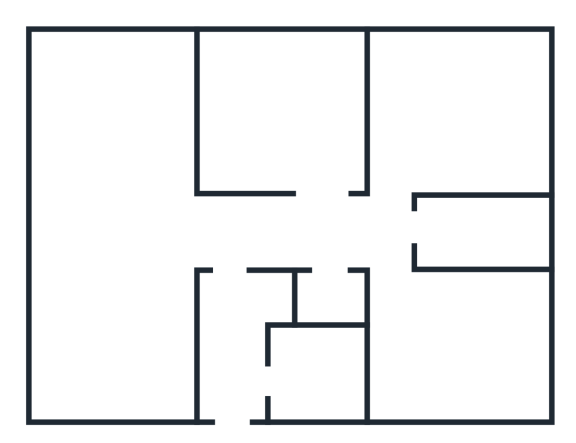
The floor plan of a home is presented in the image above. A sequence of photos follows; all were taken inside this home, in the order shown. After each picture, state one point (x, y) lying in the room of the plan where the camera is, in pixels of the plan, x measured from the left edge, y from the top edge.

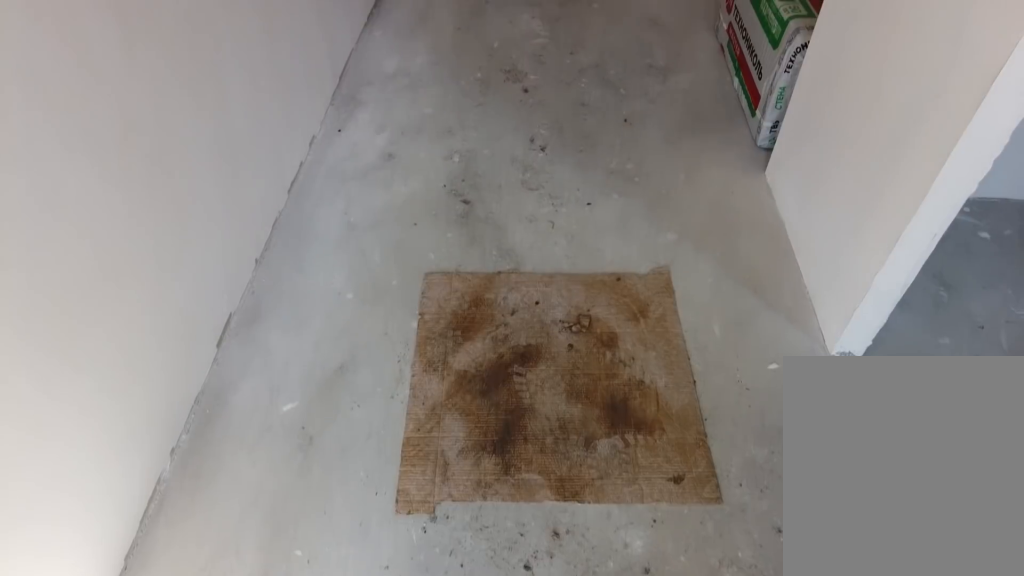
(233, 404)
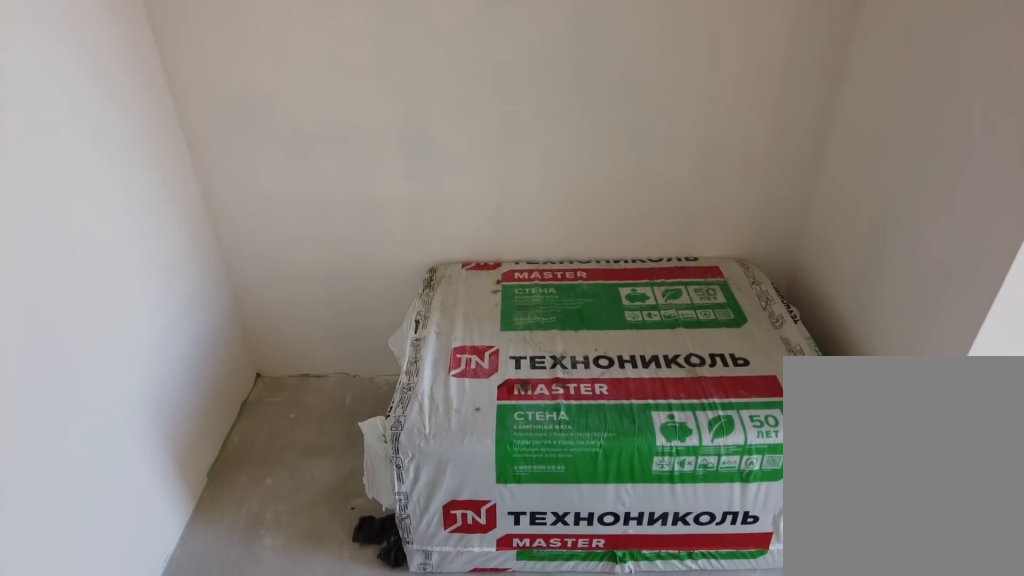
(227, 316)
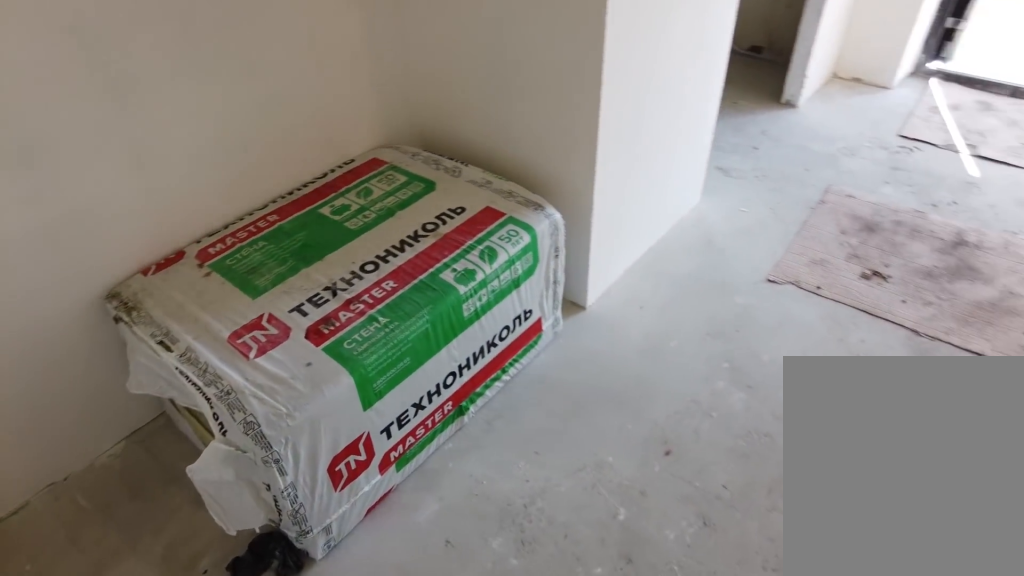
(227, 316)
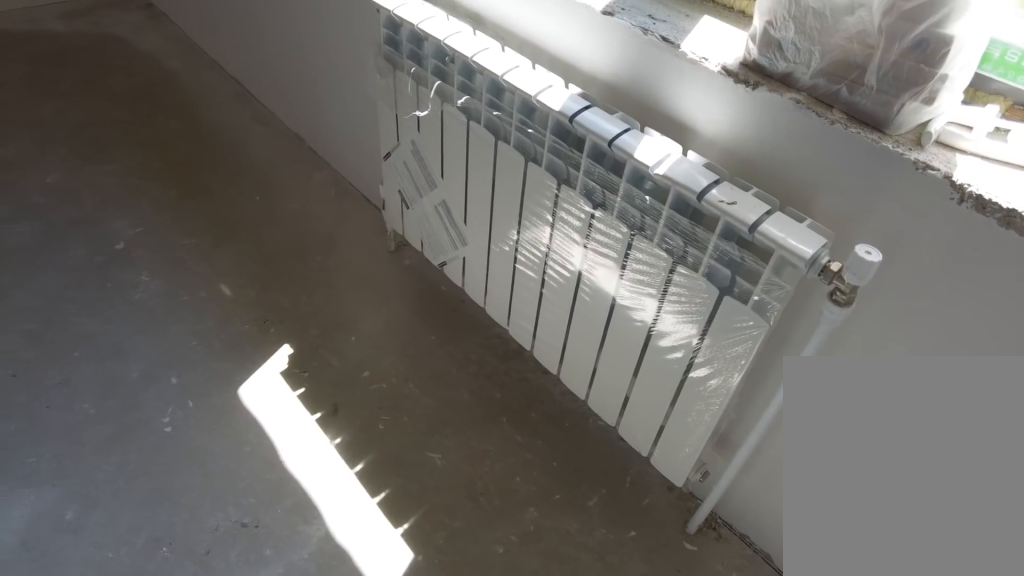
(420, 364)
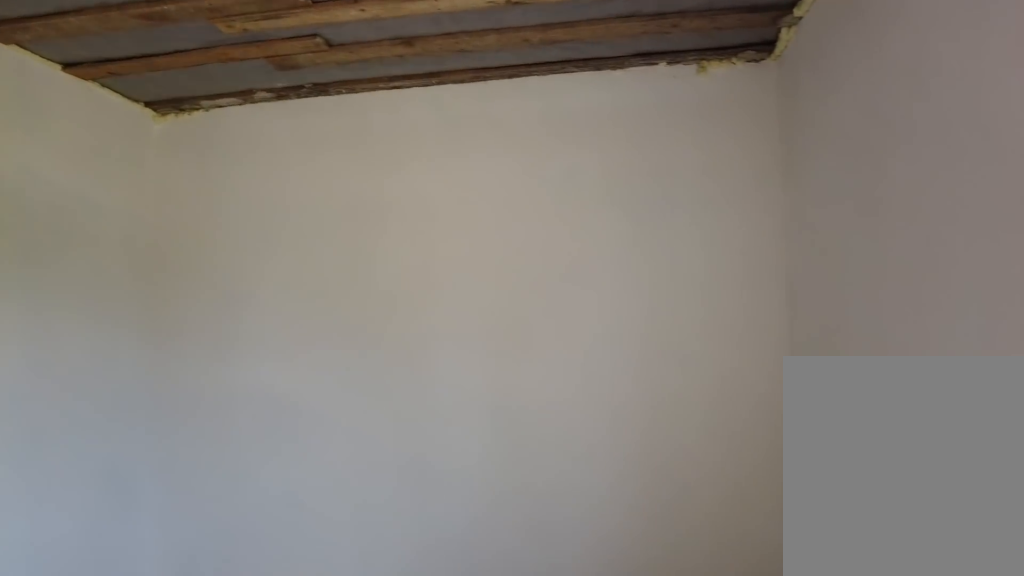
(420, 364)
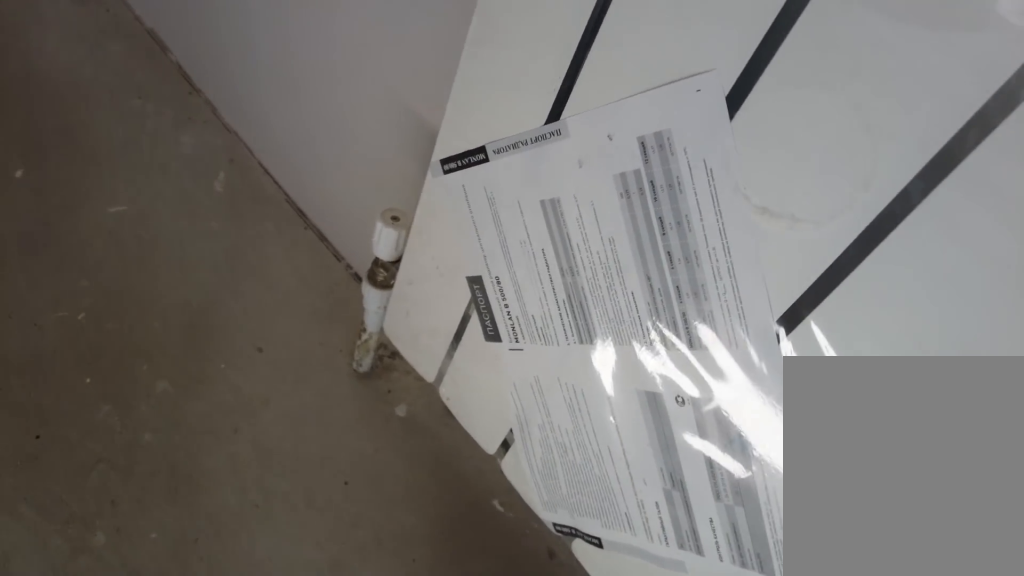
(420, 364)
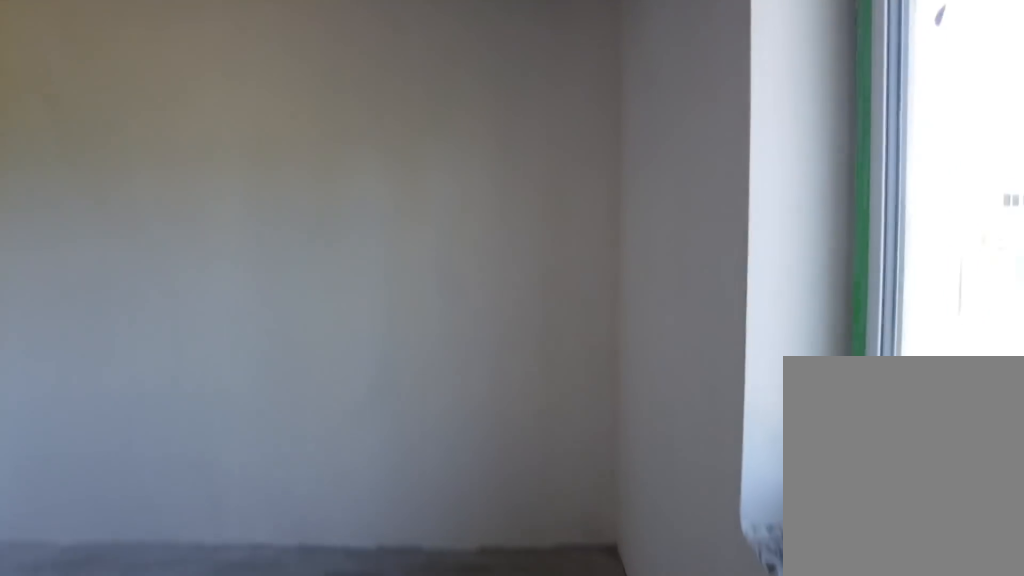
(321, 165)
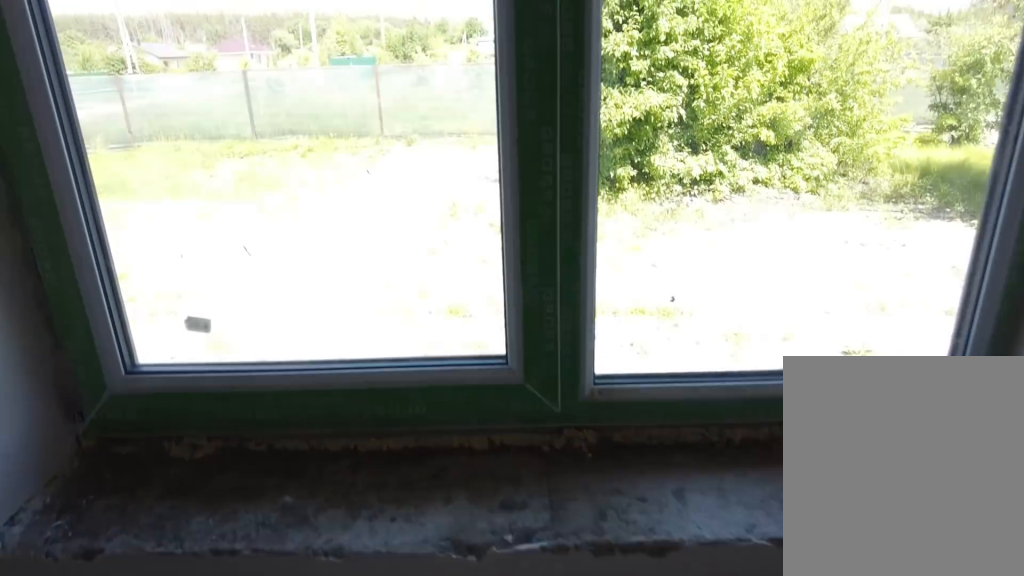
(321, 165)
